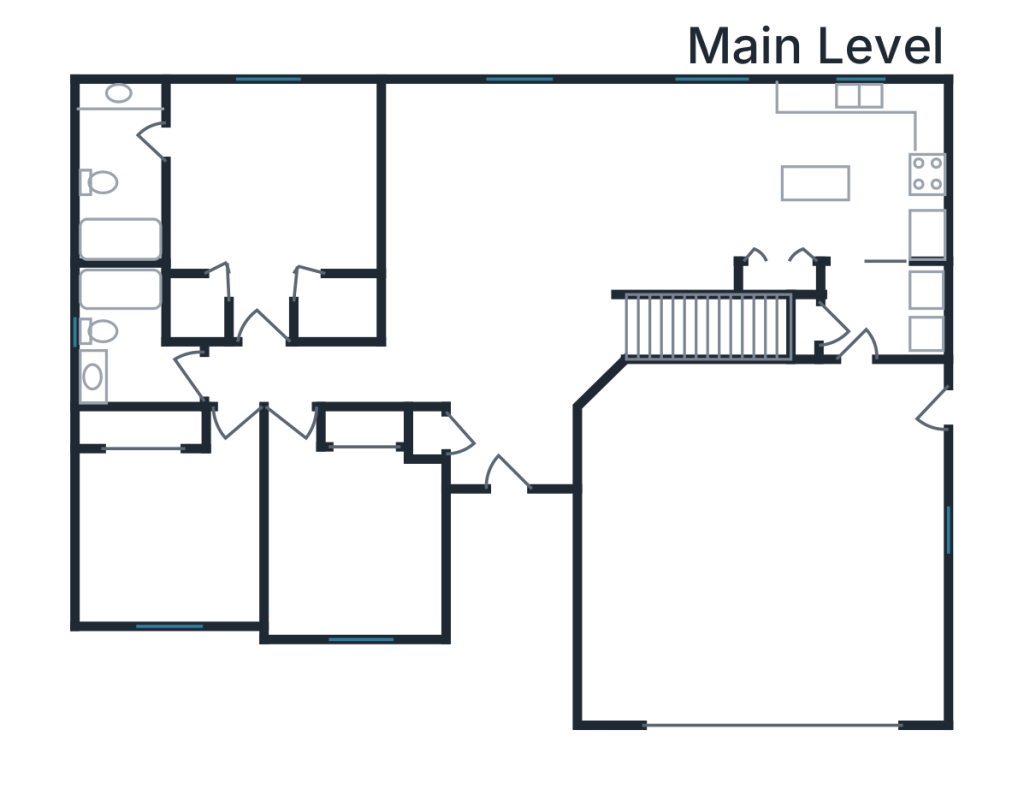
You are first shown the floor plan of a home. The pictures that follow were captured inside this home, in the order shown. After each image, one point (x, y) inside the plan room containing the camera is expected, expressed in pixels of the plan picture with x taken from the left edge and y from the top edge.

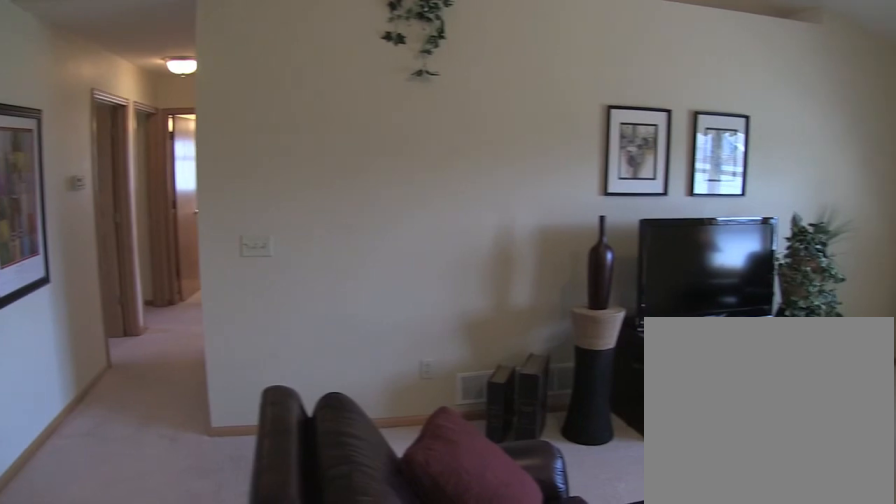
(499, 243)
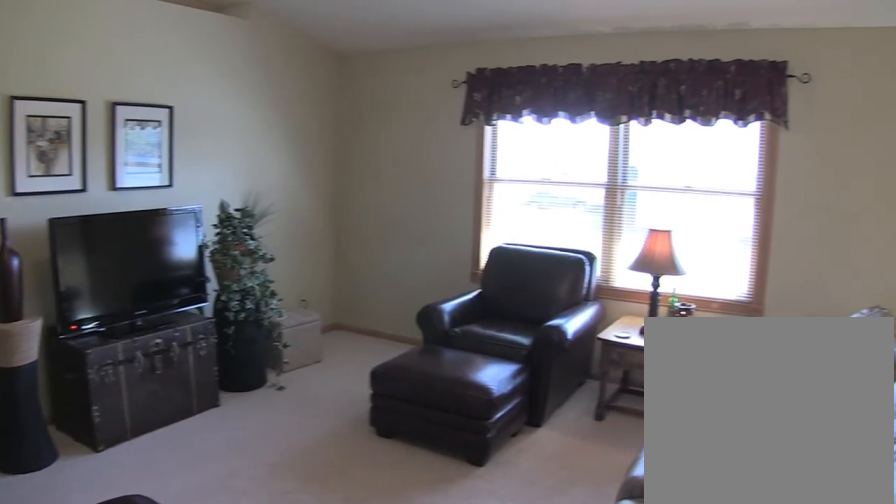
(499, 243)
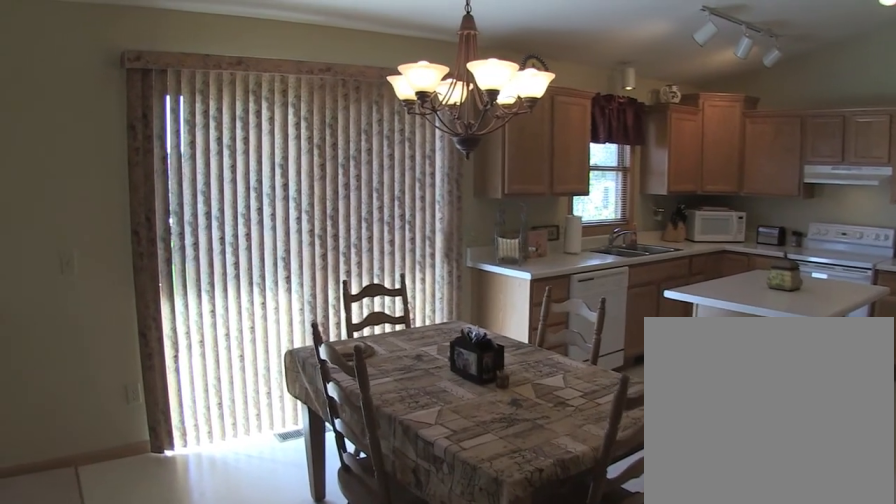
(692, 185)
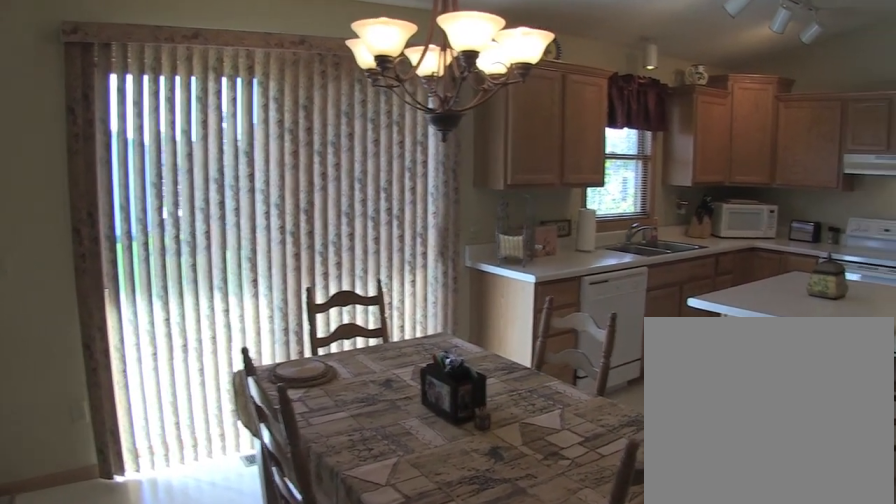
(692, 185)
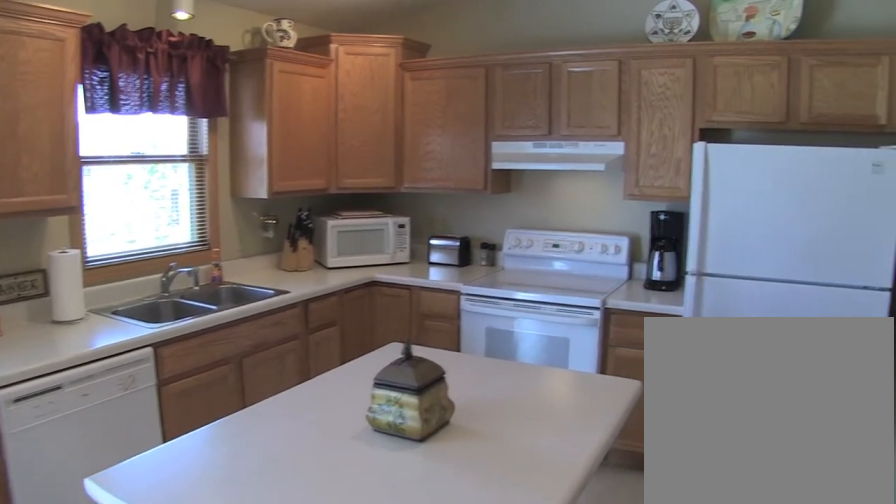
(855, 171)
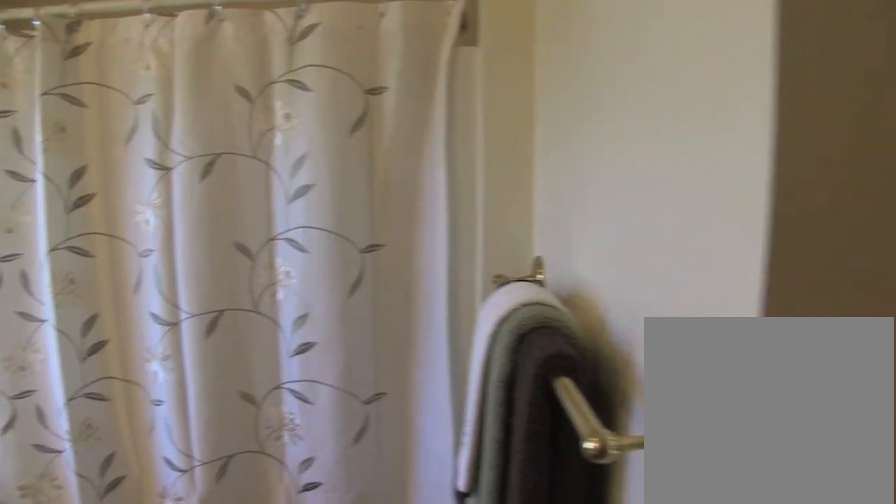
(136, 343)
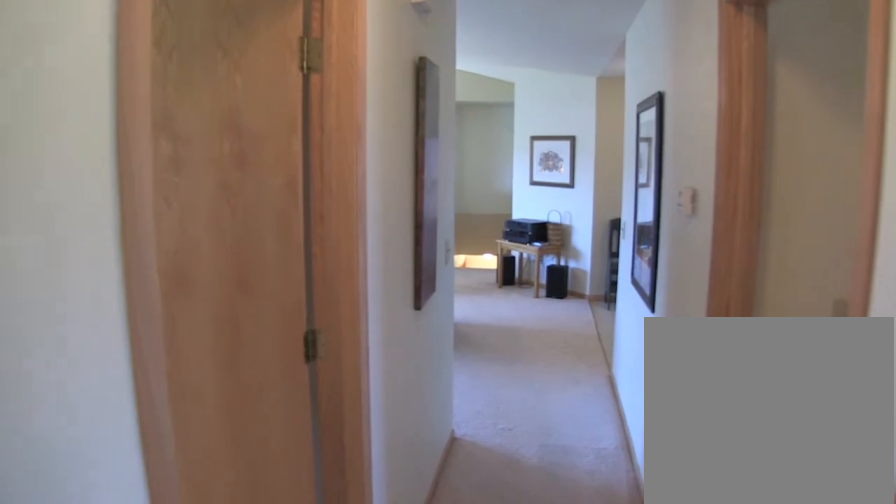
(295, 374)
